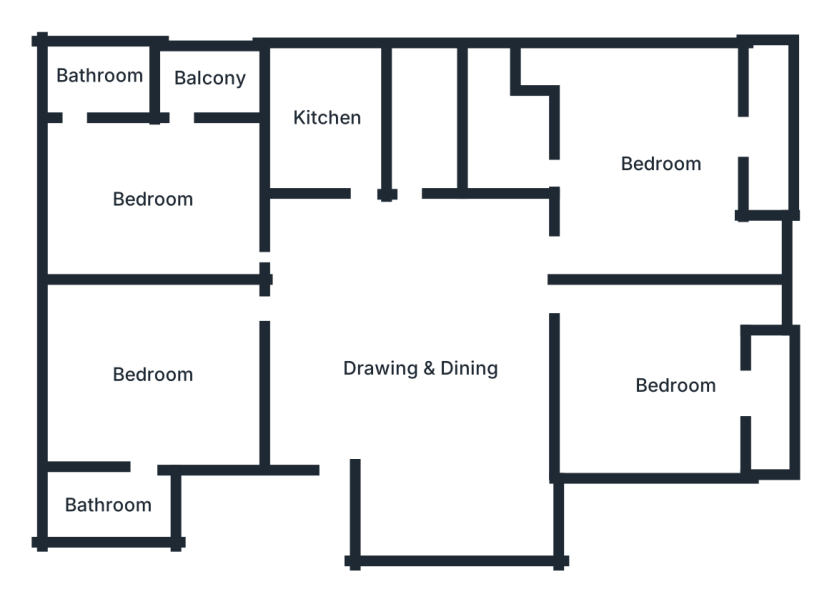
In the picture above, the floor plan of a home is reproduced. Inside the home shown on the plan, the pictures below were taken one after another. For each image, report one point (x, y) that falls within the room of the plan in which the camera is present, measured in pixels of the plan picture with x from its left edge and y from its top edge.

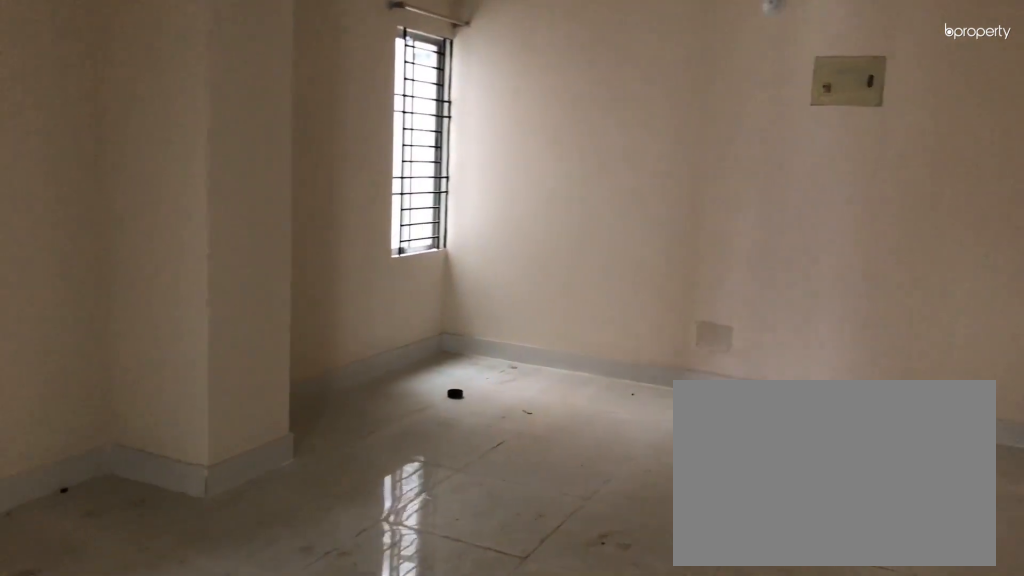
(430, 365)
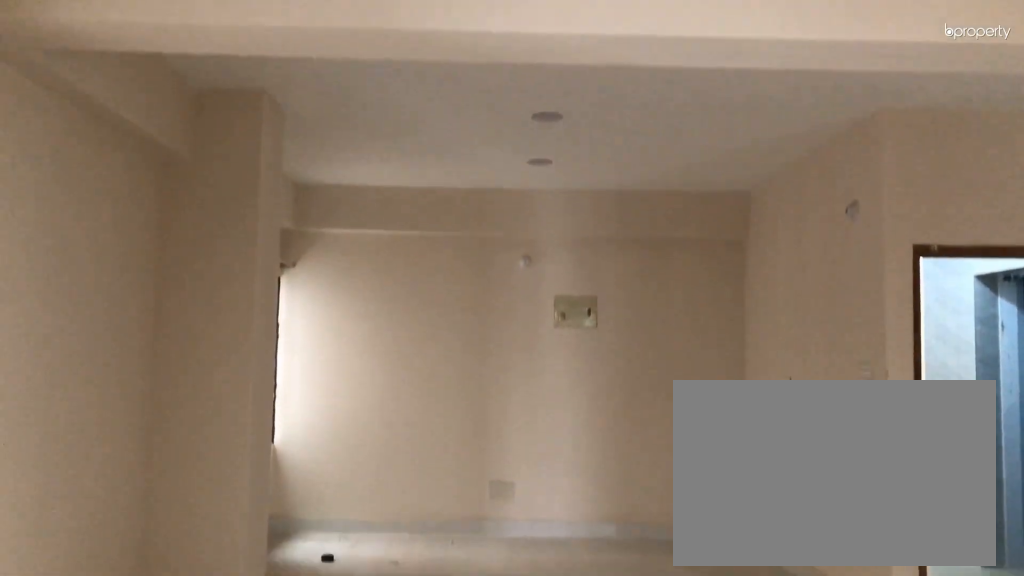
(431, 365)
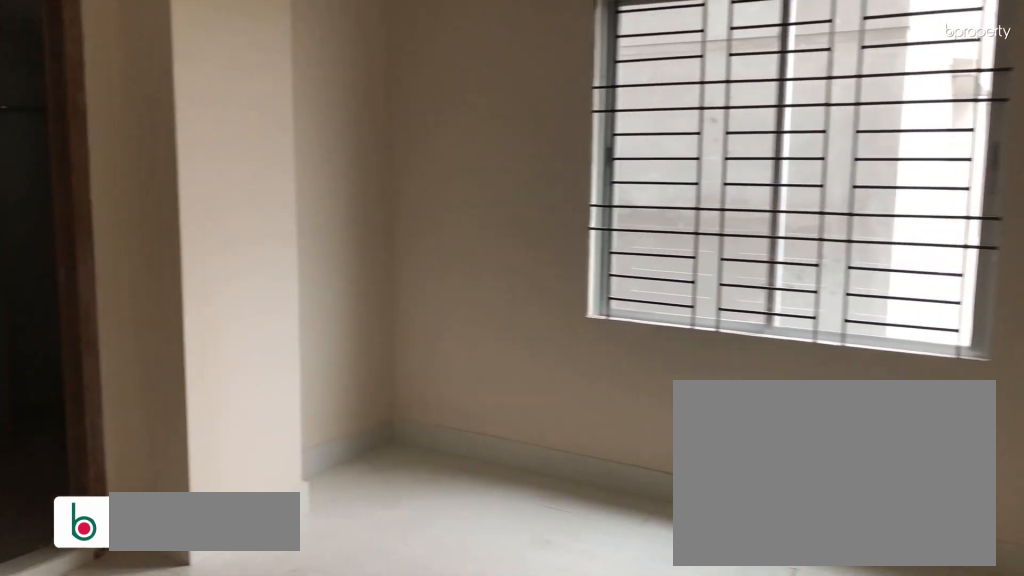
(154, 374)
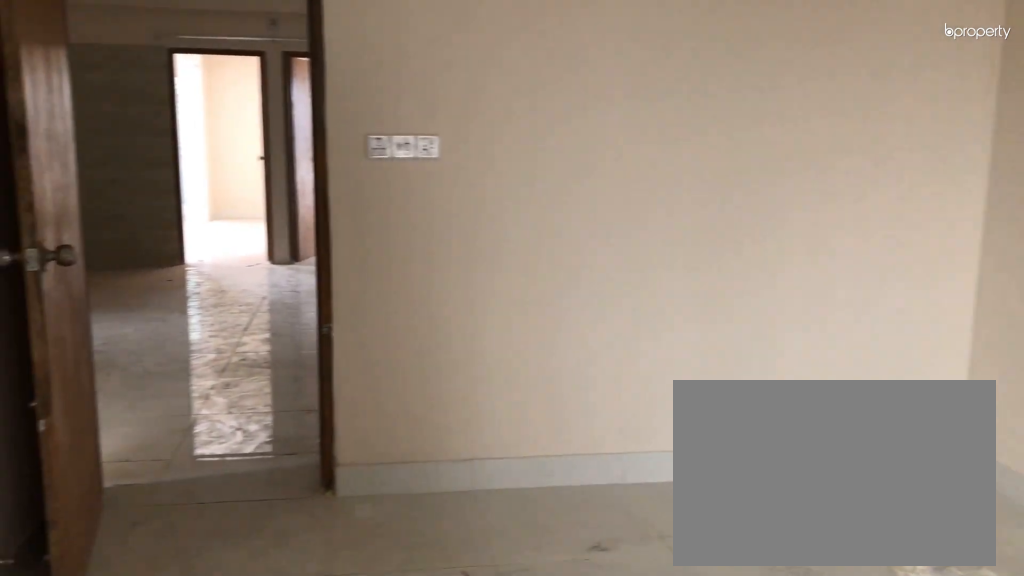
(155, 374)
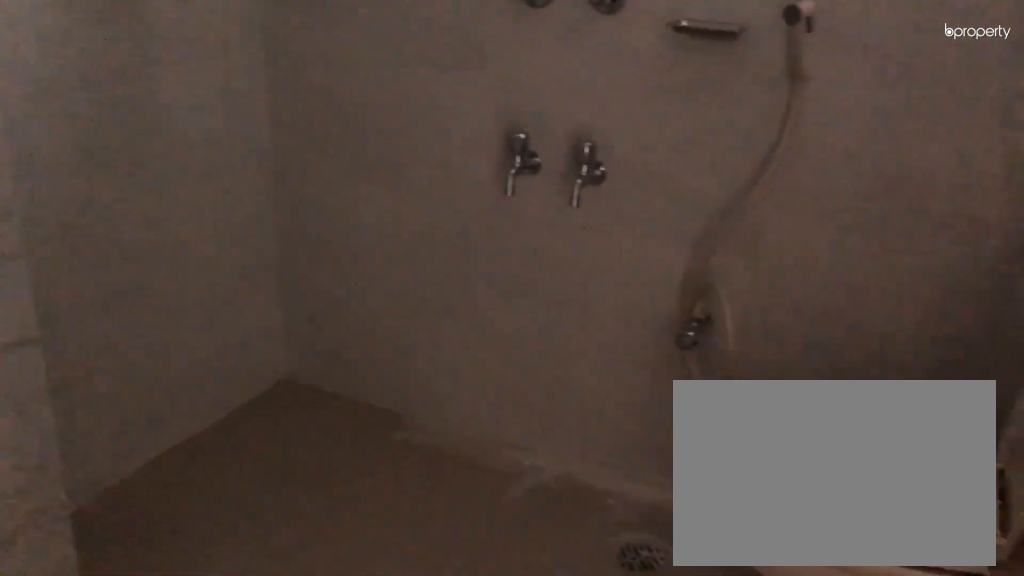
(111, 507)
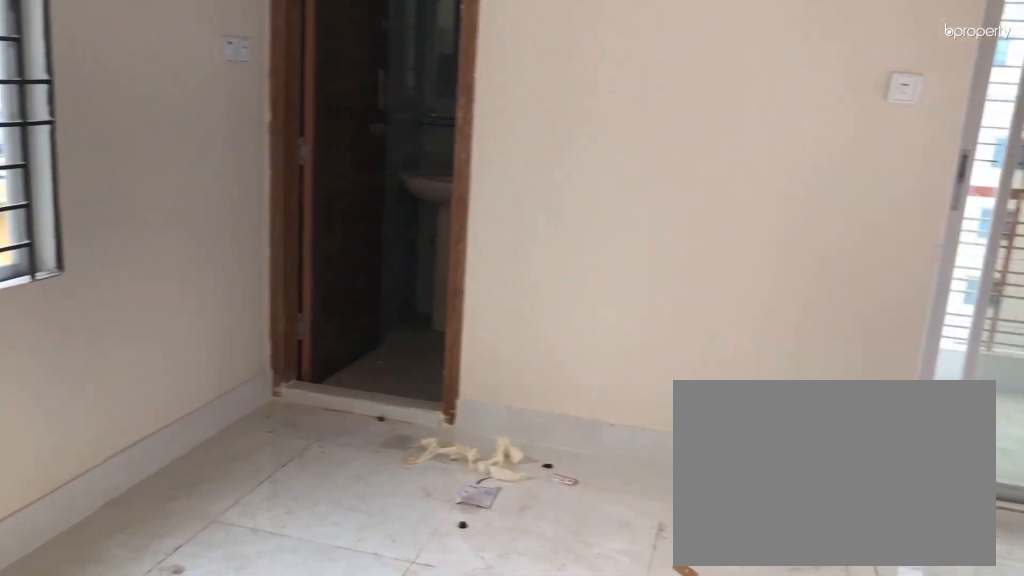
(154, 198)
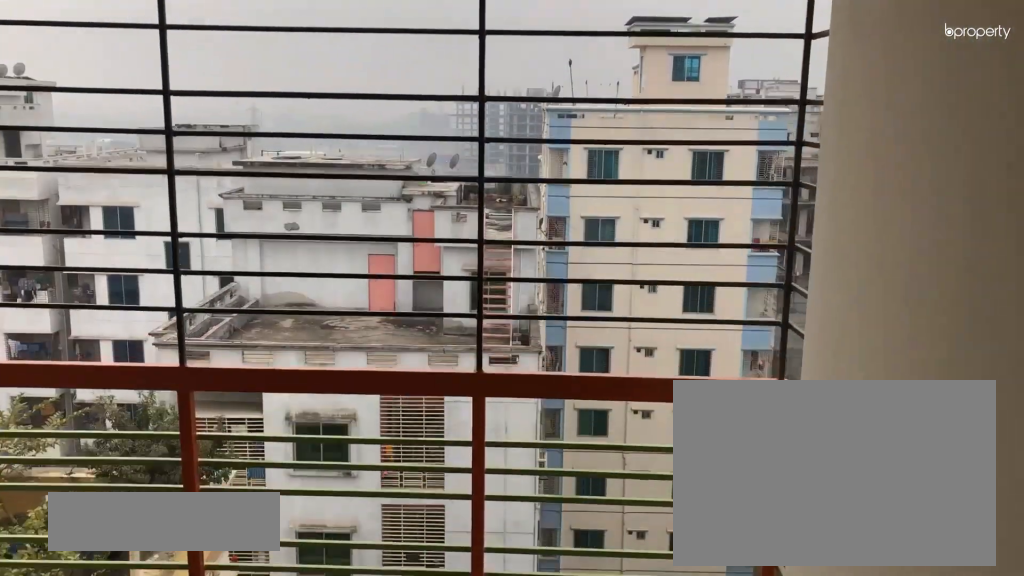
(208, 80)
